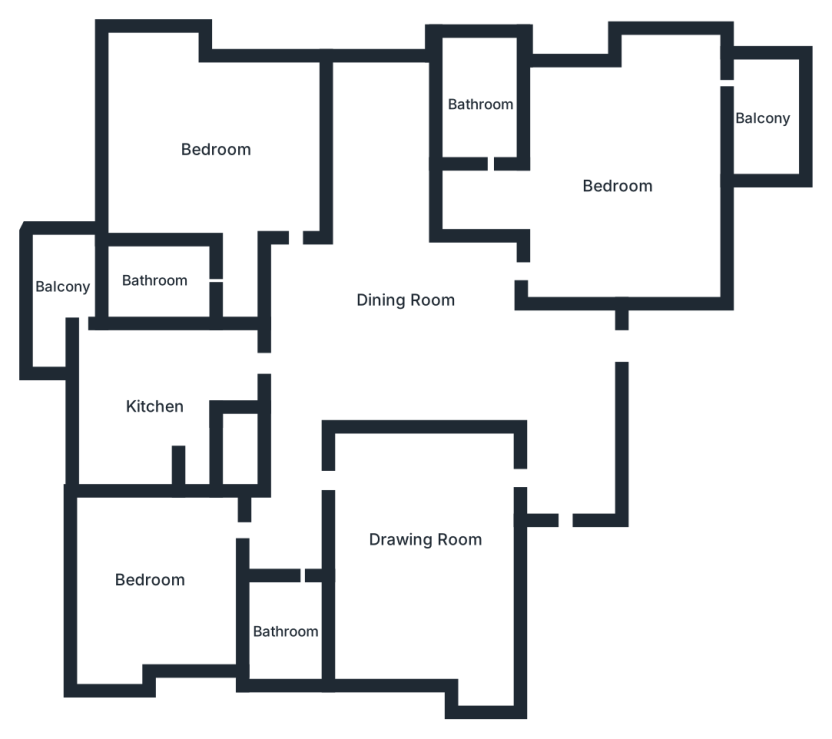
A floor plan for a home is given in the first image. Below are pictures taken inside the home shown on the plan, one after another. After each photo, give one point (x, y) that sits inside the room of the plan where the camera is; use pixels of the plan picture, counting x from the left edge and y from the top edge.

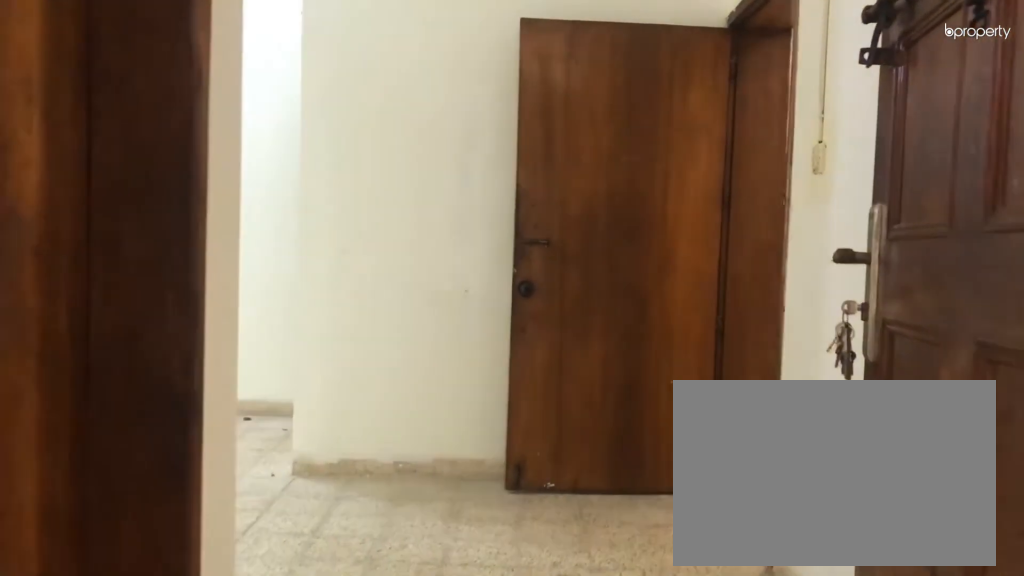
(565, 452)
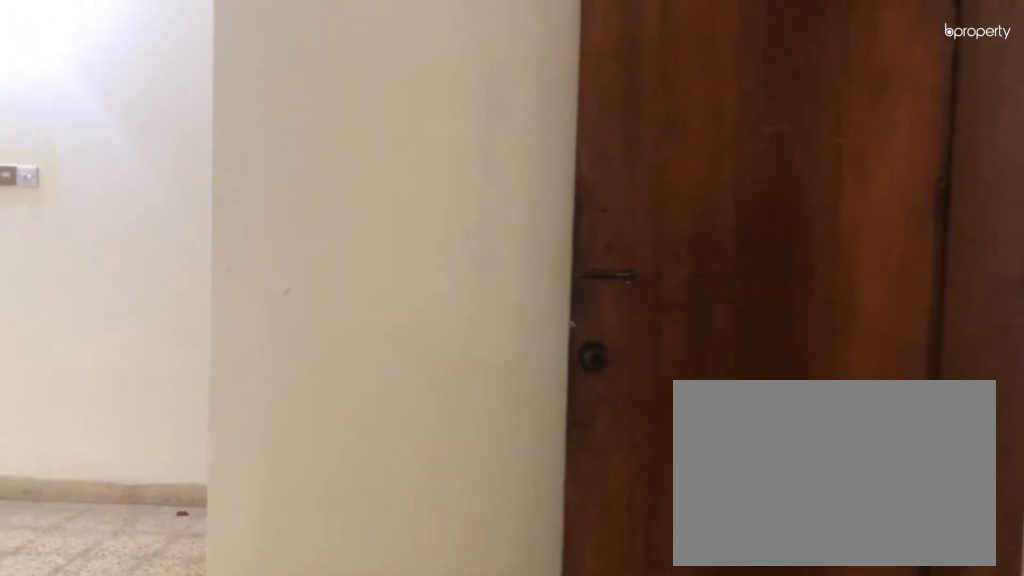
(565, 452)
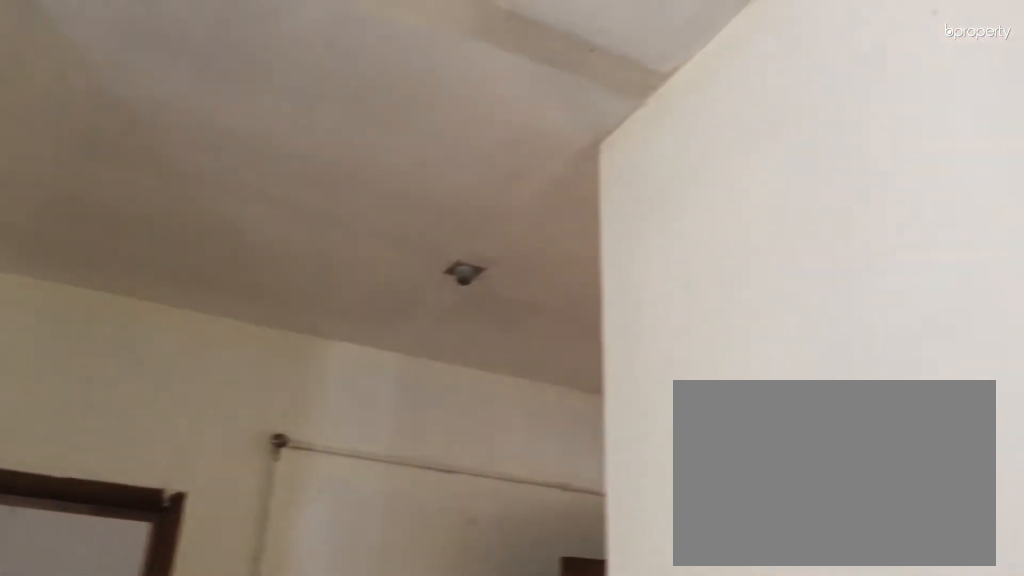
(398, 297)
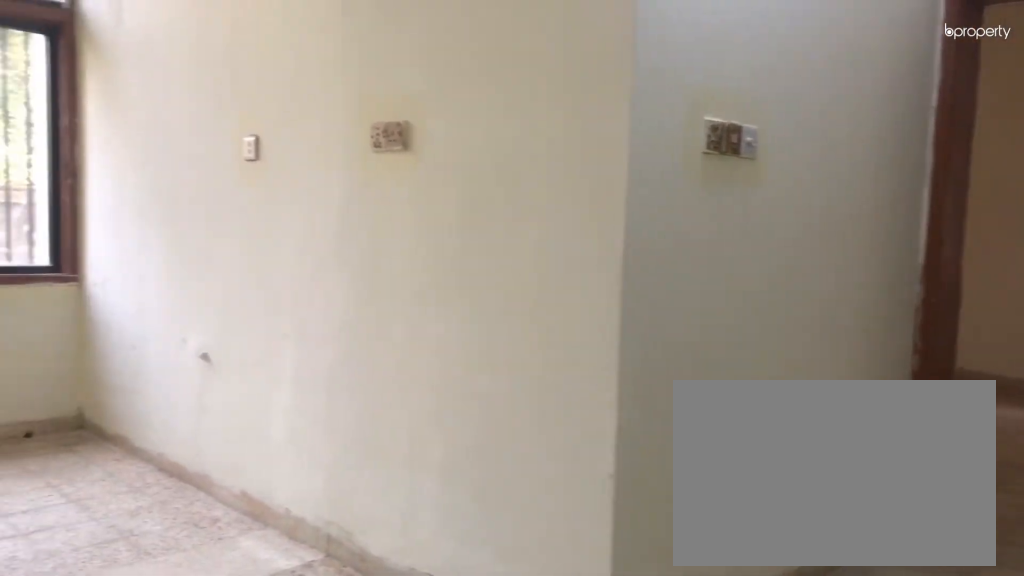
(398, 297)
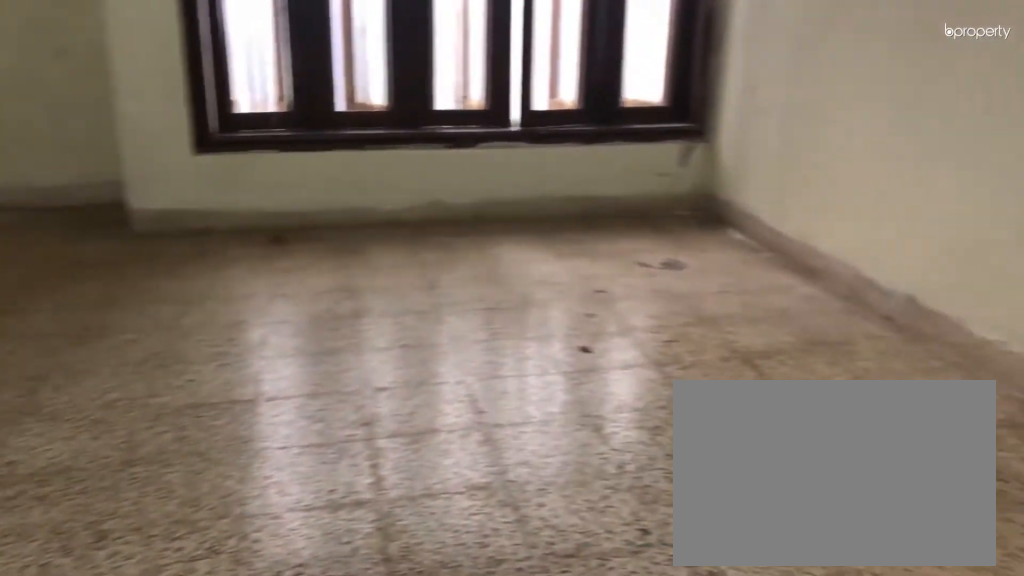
(426, 540)
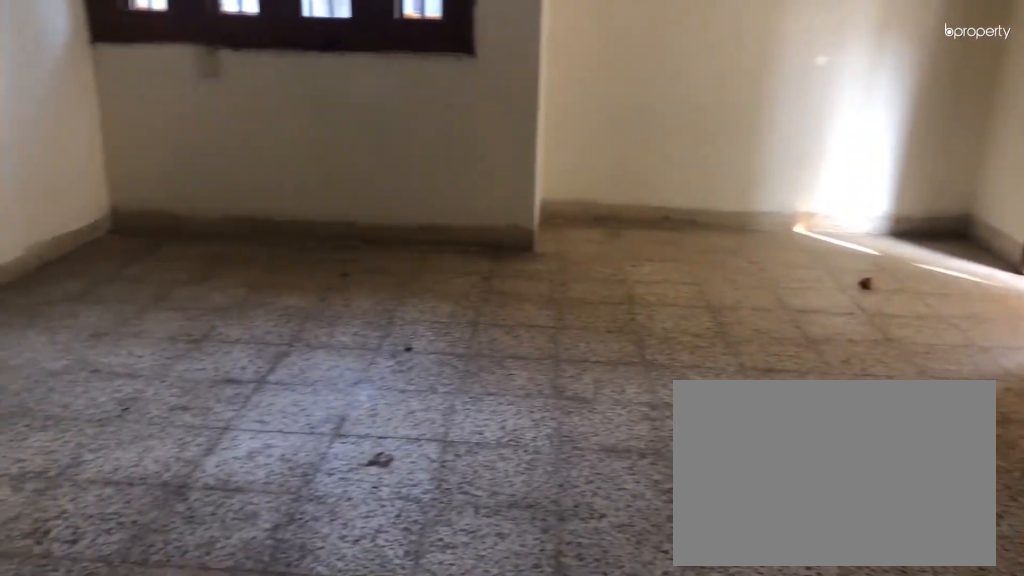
(615, 189)
